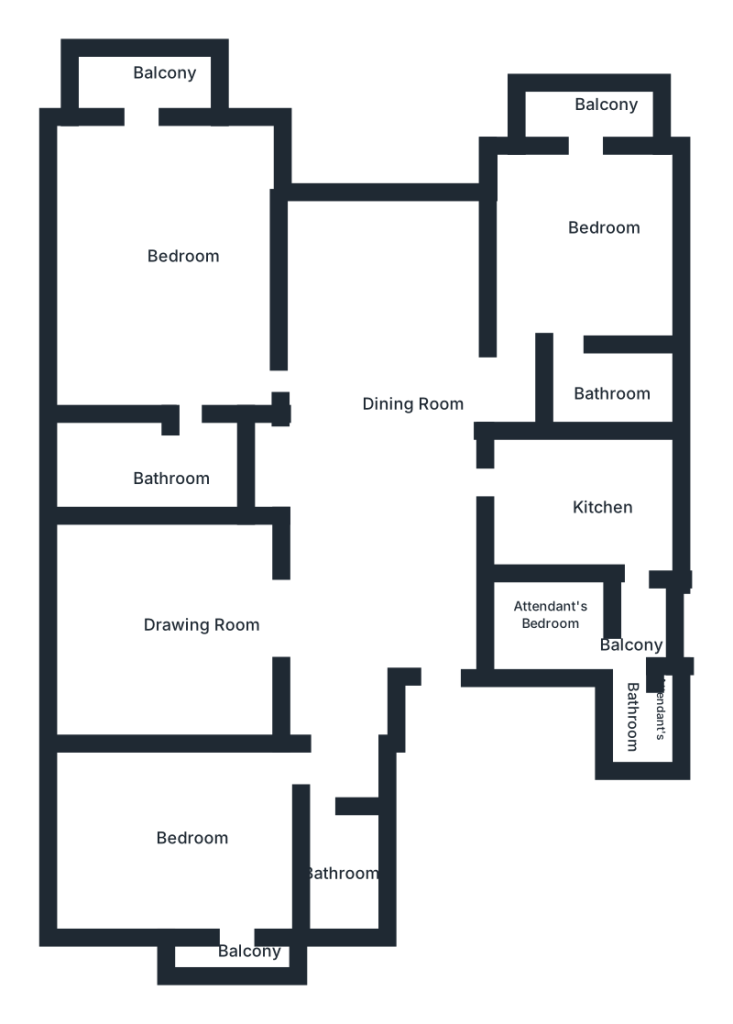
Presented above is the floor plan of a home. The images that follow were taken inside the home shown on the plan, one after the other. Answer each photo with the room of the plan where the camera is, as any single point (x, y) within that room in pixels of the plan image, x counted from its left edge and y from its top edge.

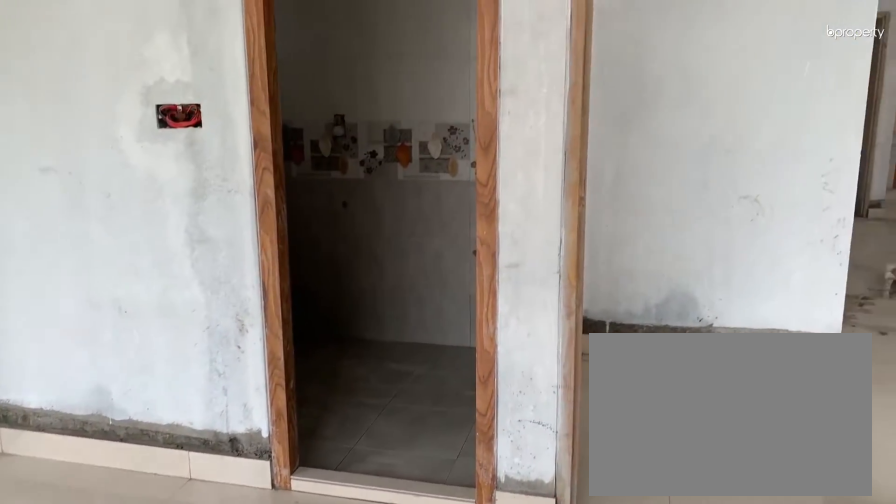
(587, 256)
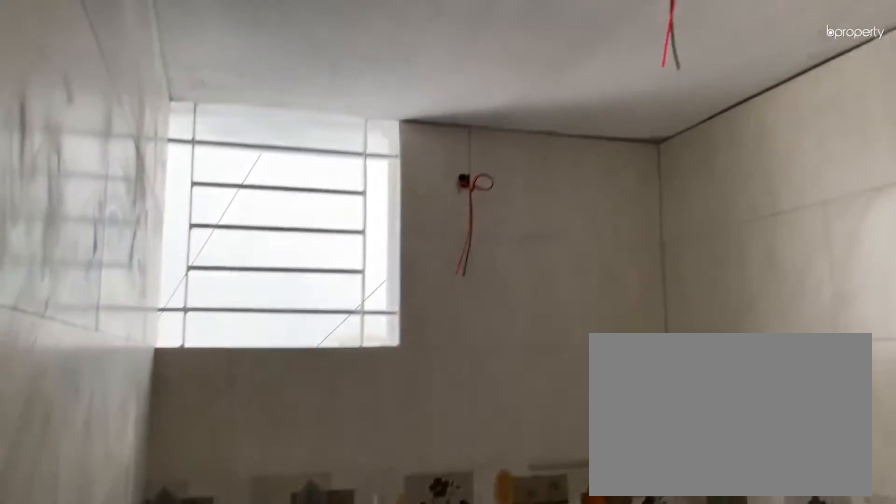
(602, 389)
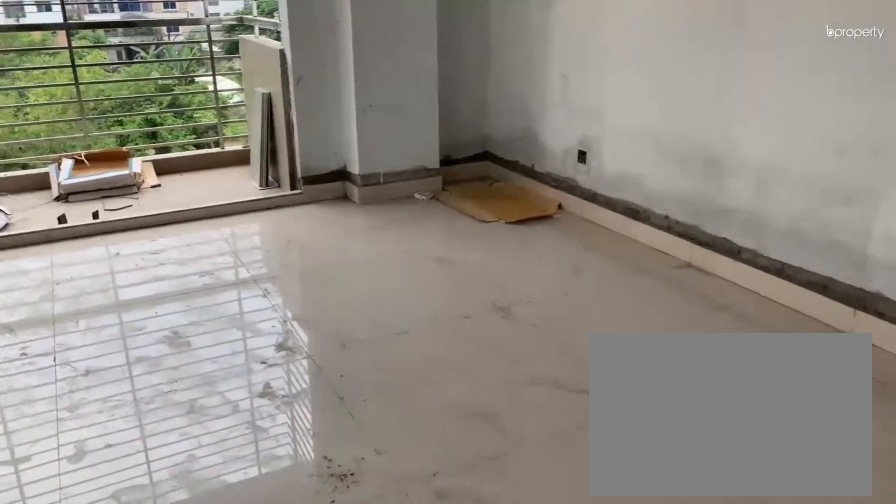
(183, 287)
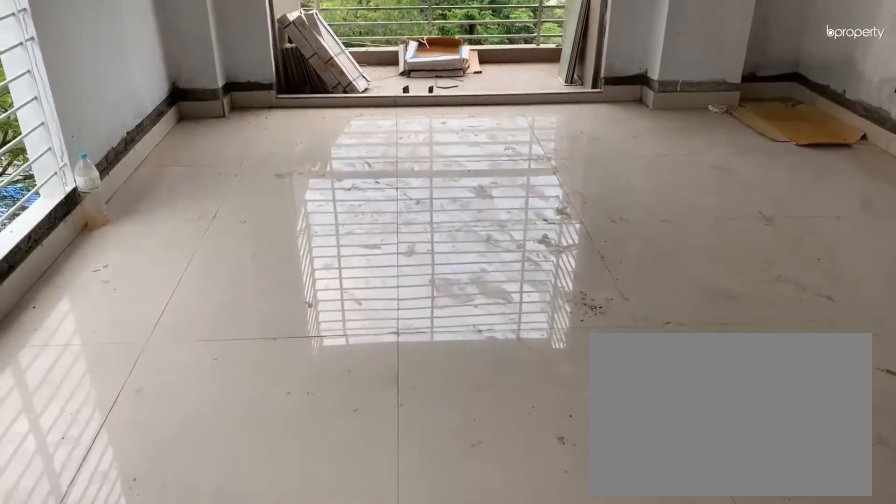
(183, 287)
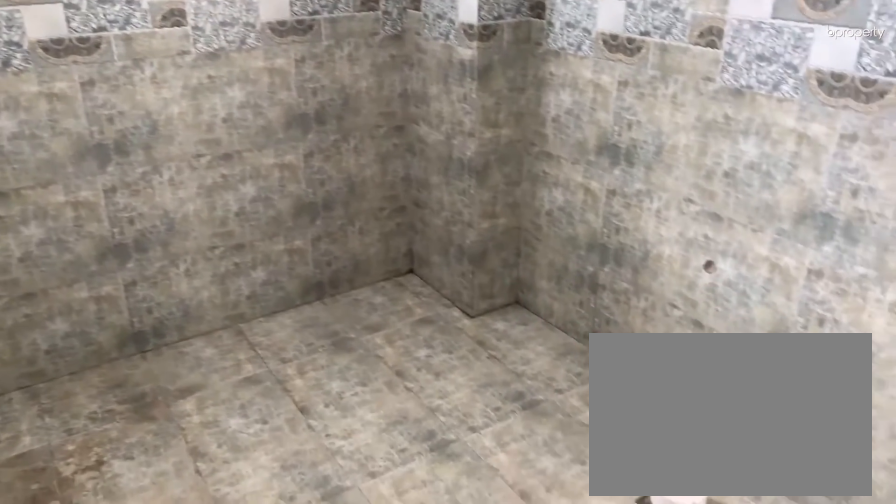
(151, 470)
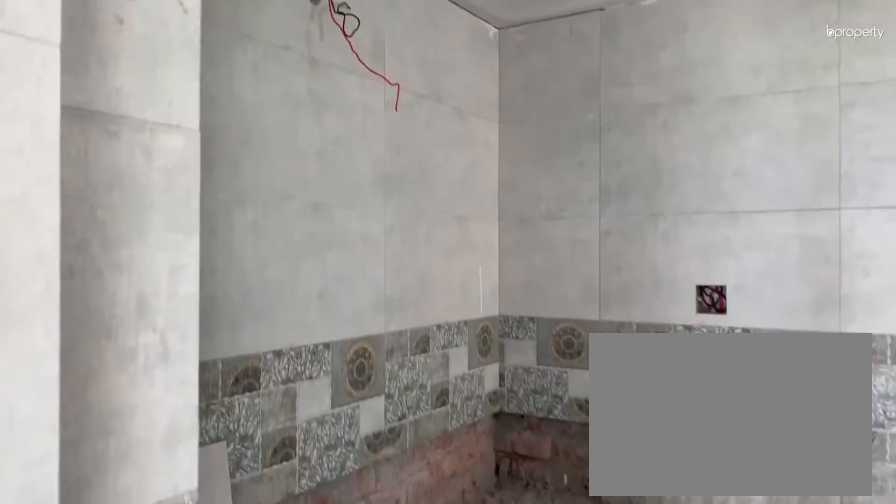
(151, 470)
